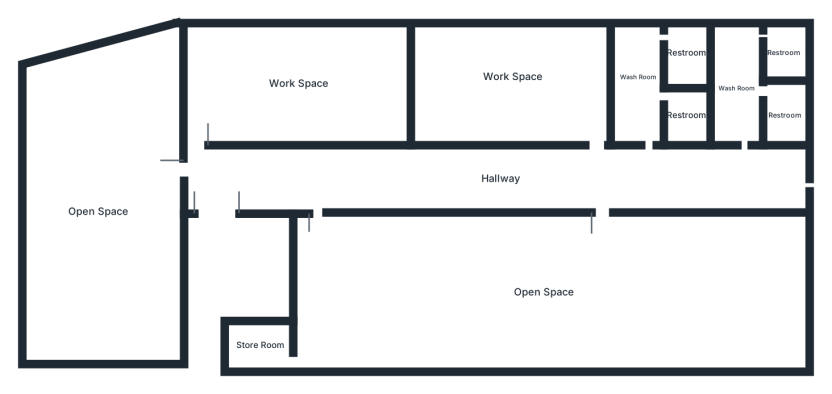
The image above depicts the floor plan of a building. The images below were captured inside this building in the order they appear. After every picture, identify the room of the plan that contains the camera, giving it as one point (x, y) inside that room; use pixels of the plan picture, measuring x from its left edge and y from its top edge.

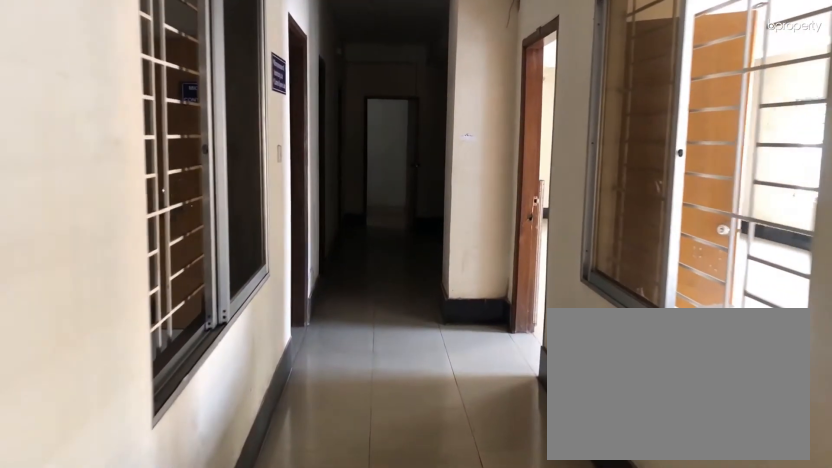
(503, 182)
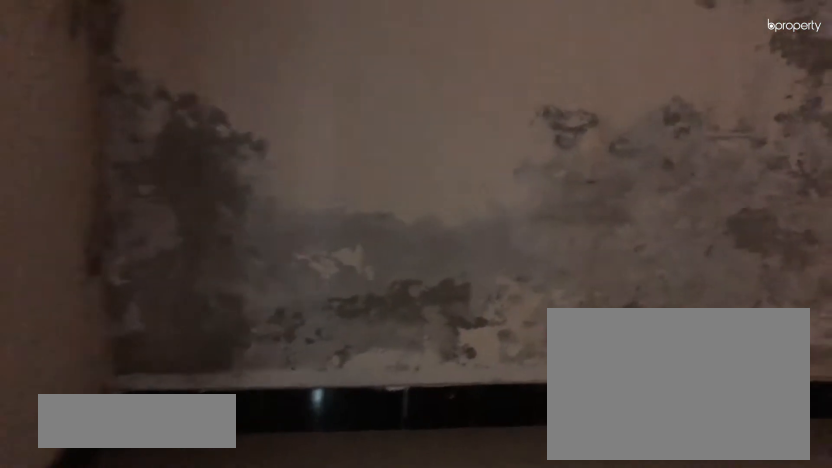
(292, 83)
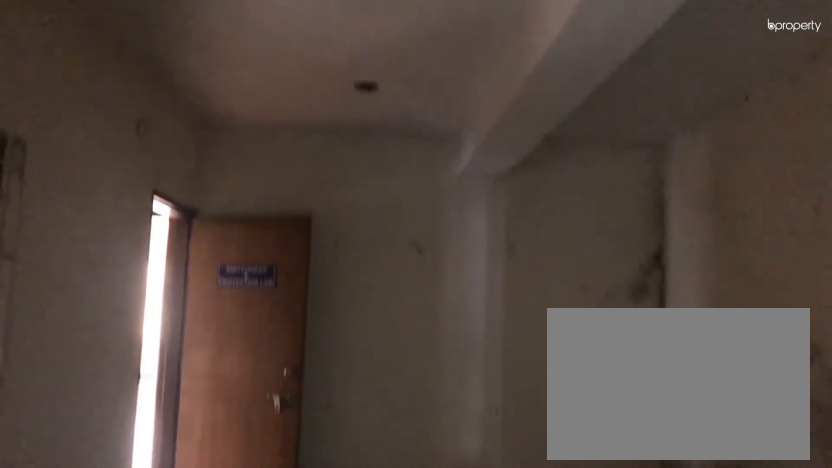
(292, 83)
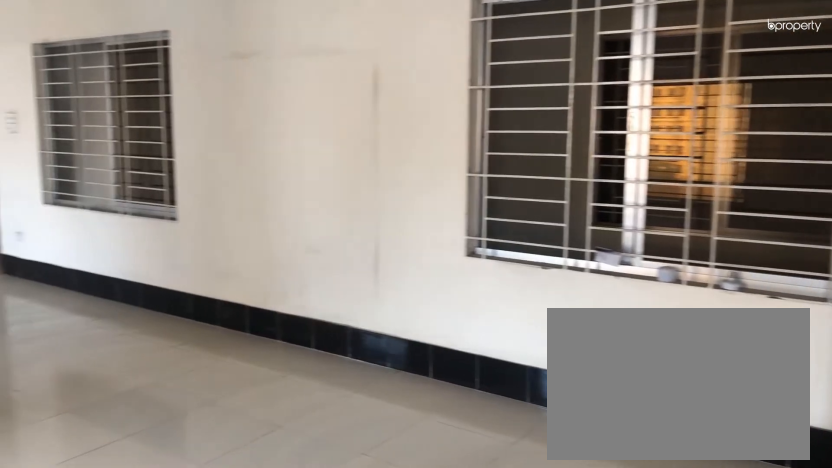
(543, 294)
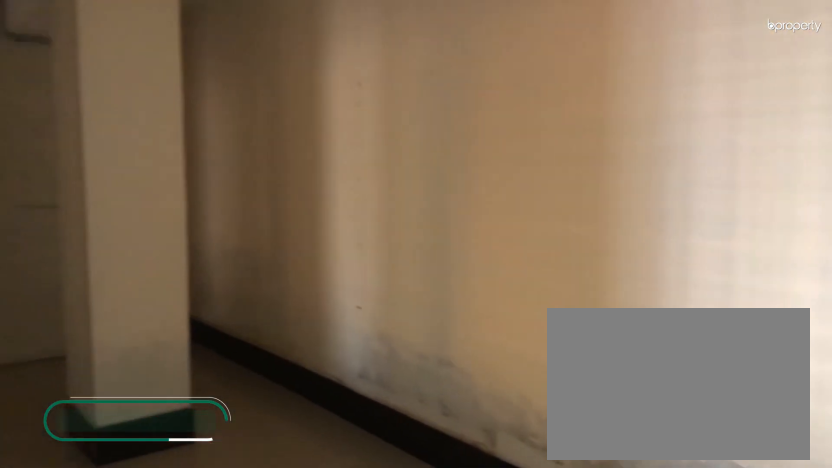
(509, 76)
